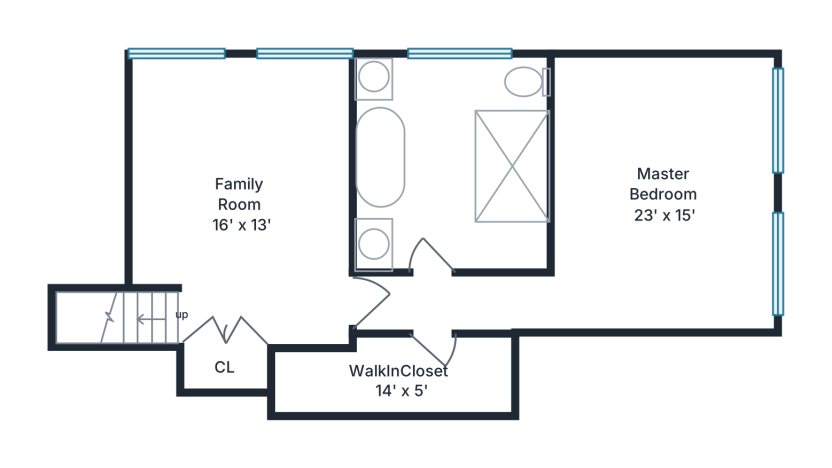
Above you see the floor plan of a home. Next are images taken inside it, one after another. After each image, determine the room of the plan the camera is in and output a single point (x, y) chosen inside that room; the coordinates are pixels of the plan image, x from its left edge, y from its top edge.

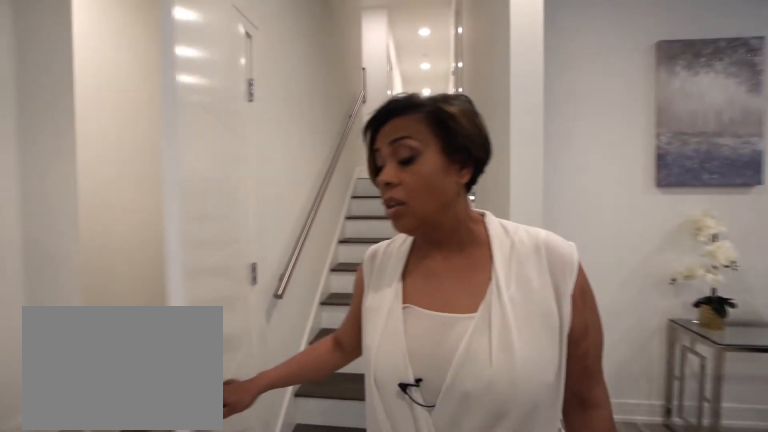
(243, 197)
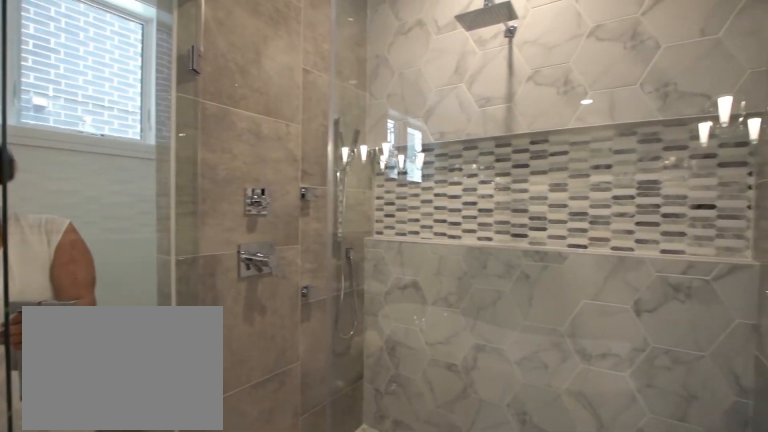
(452, 165)
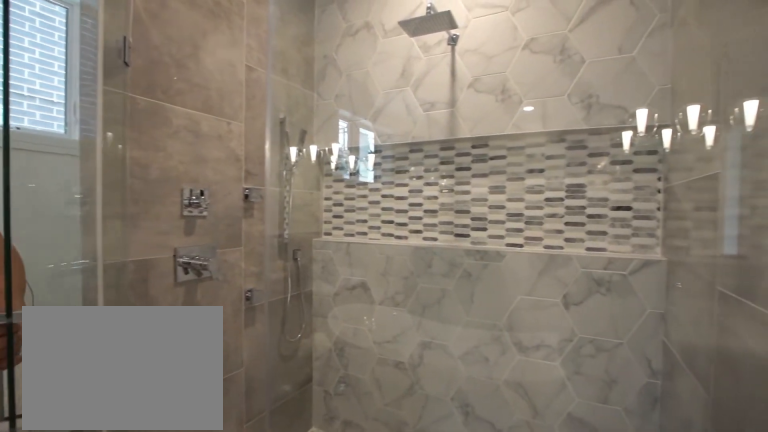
(452, 165)
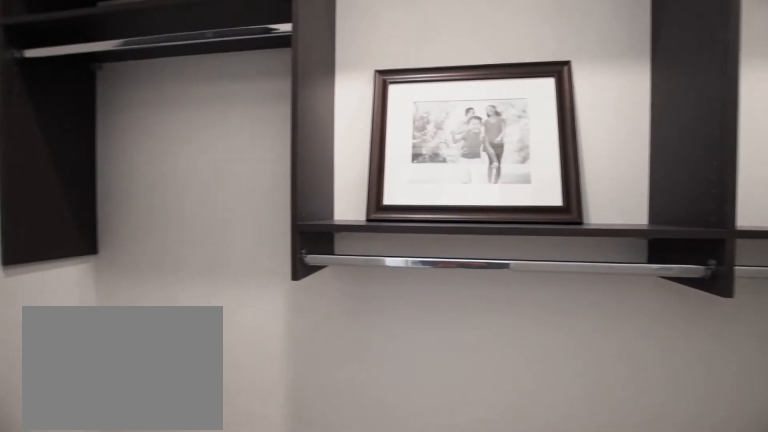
(396, 376)
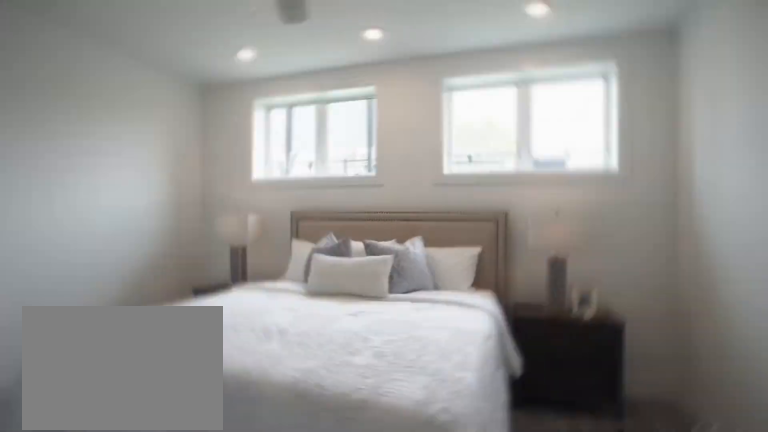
(666, 192)
